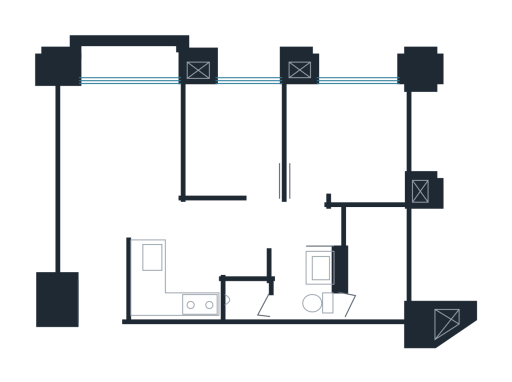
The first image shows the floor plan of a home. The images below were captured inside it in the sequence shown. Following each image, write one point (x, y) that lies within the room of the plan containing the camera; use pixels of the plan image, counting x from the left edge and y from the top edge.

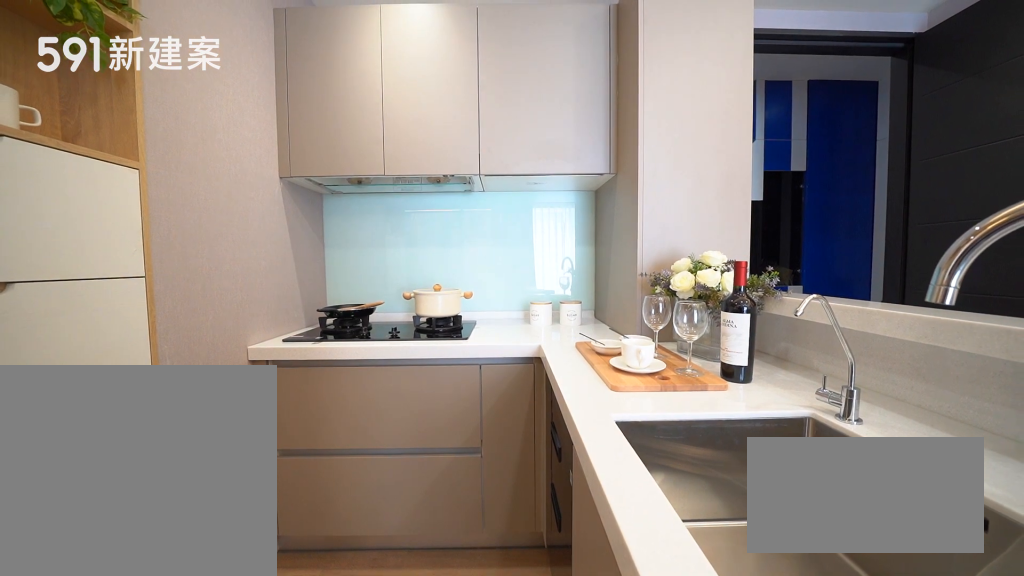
(176, 280)
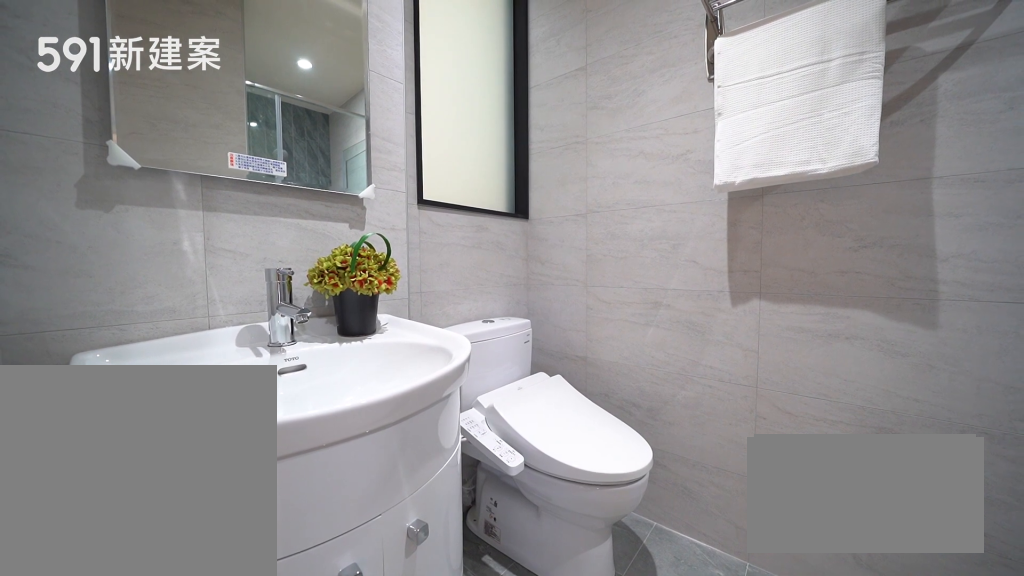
(288, 290)
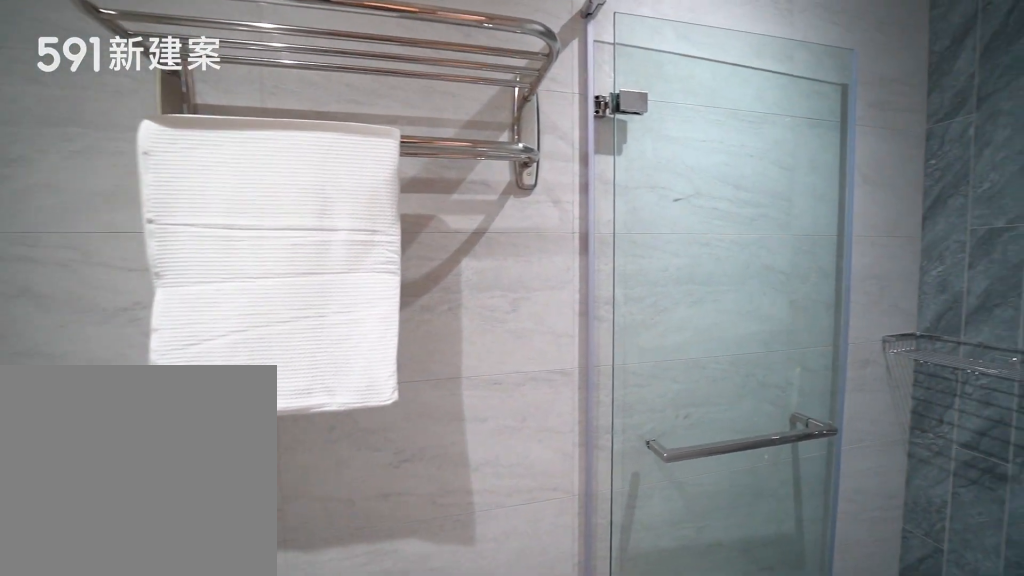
(288, 290)
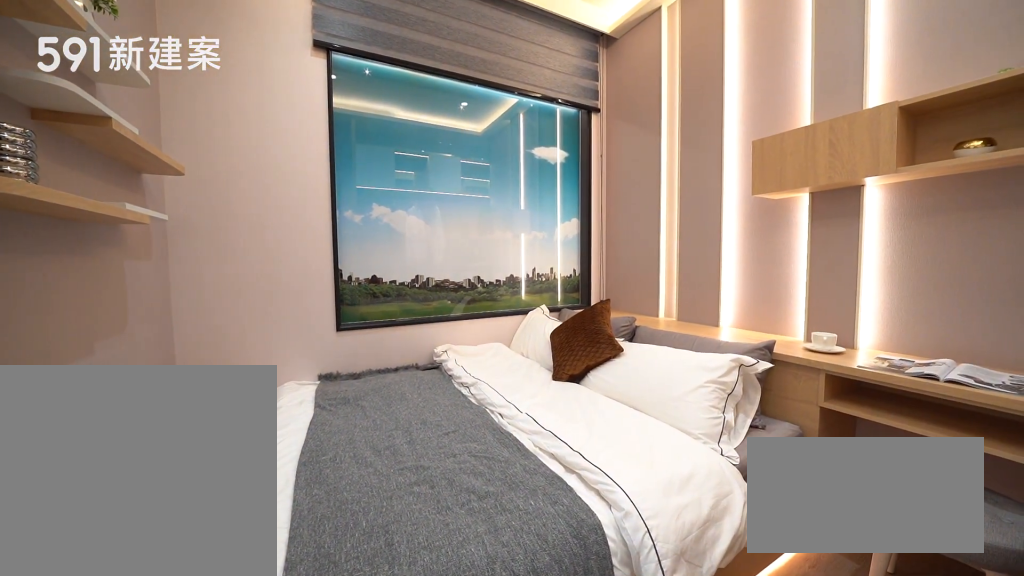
(348, 141)
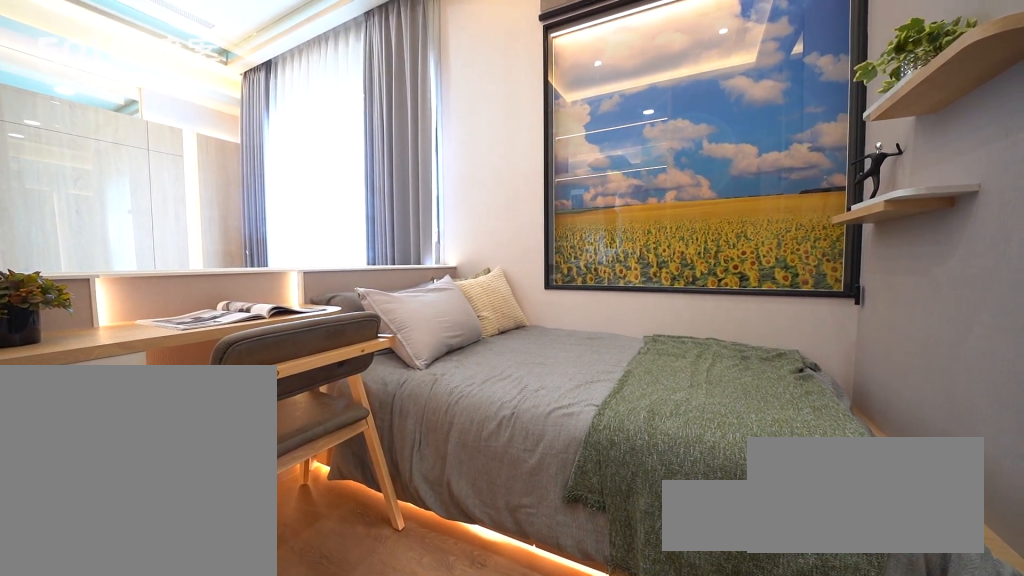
(233, 137)
